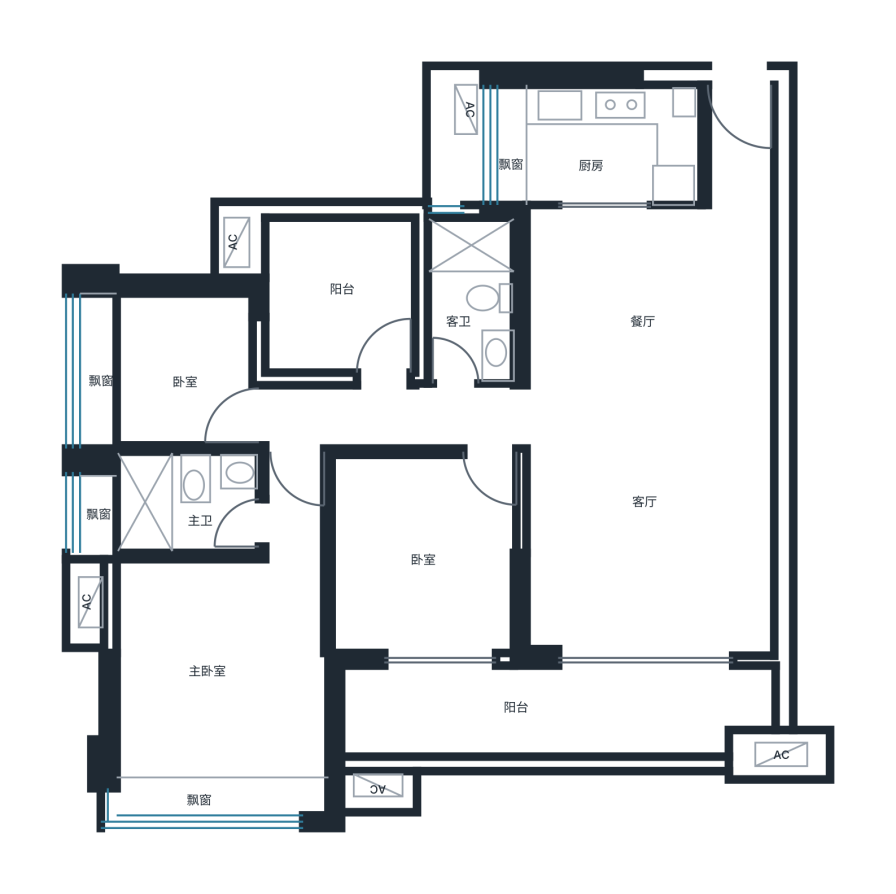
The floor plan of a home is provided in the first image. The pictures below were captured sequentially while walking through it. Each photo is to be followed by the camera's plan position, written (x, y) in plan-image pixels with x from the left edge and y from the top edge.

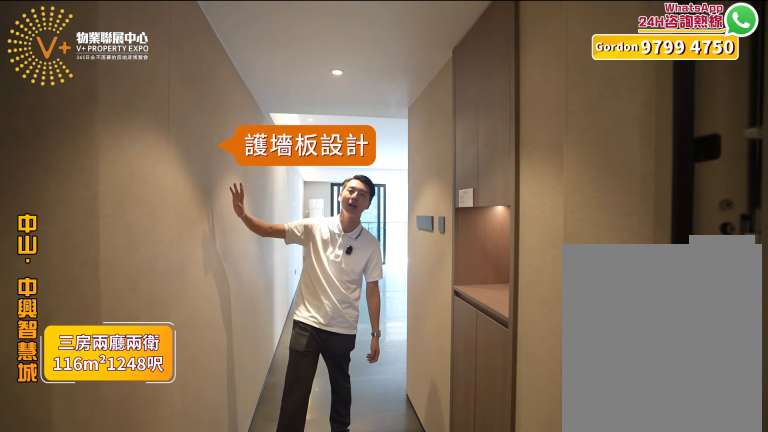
(724, 125)
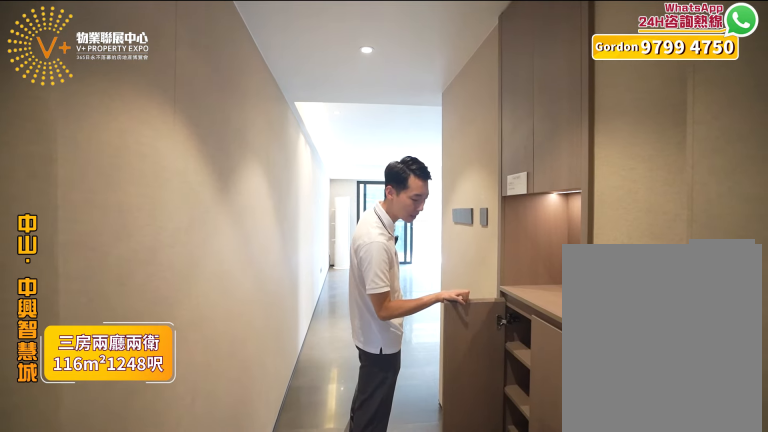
(720, 135)
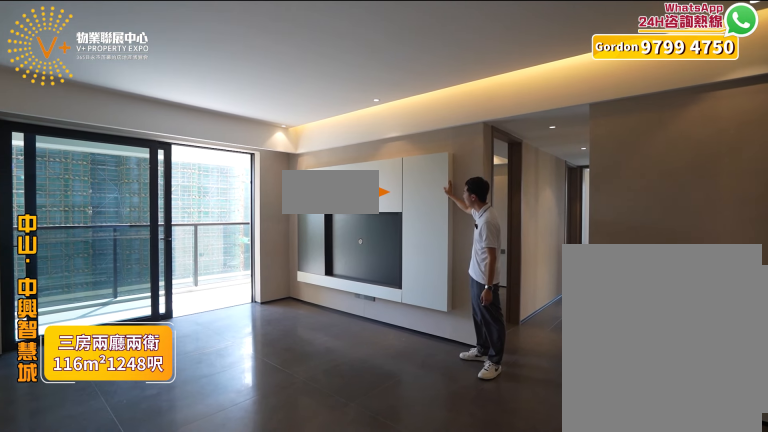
(716, 453)
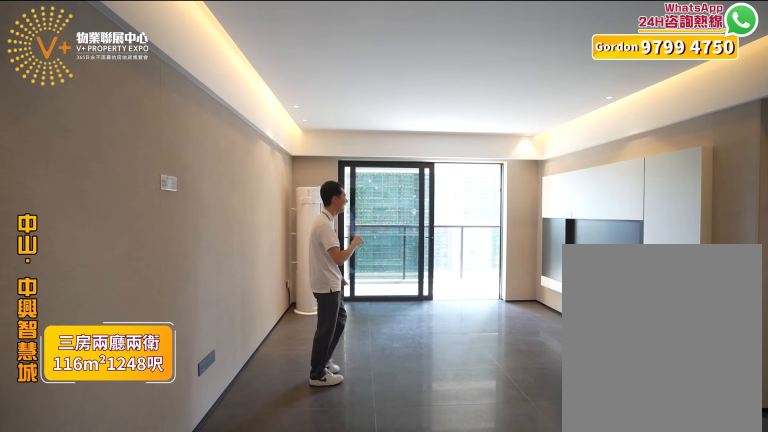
(712, 453)
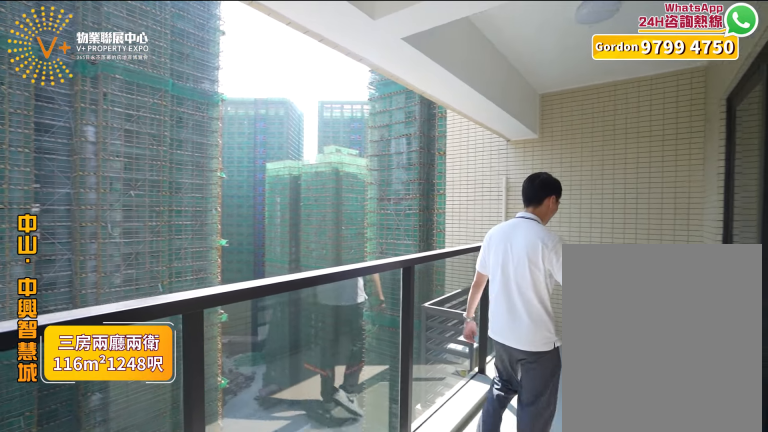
(630, 692)
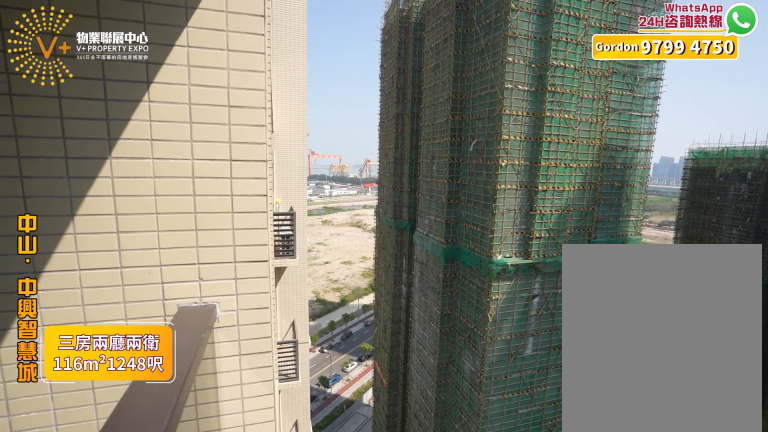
(627, 688)
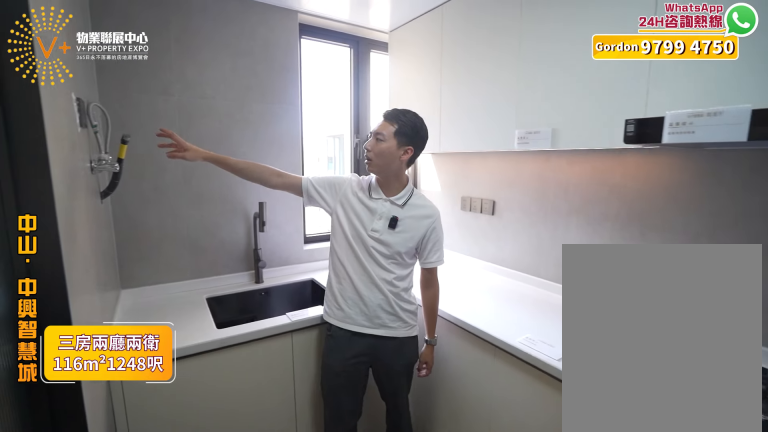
(606, 144)
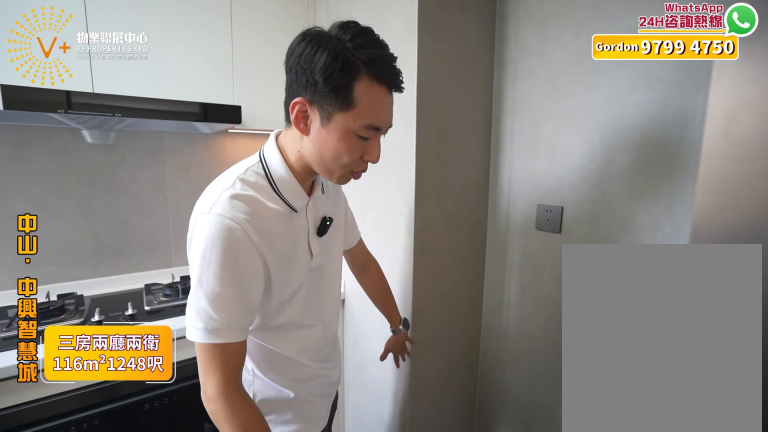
(607, 153)
